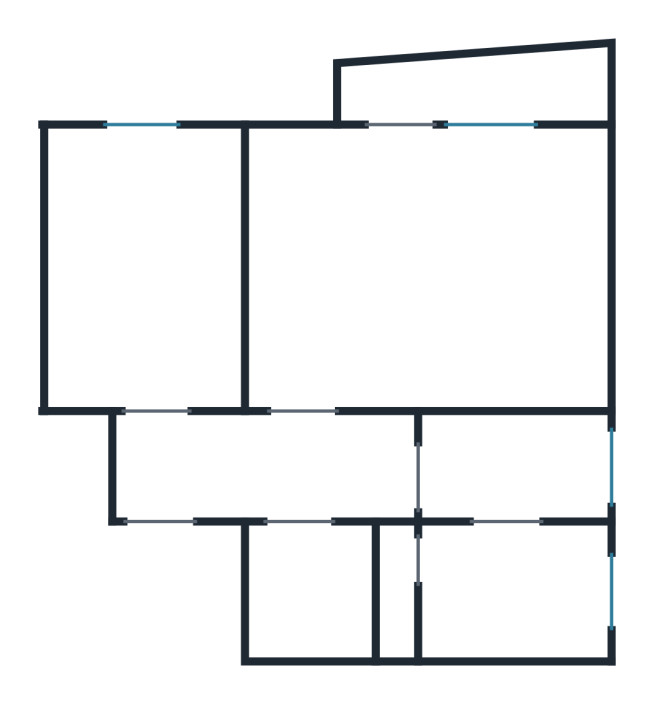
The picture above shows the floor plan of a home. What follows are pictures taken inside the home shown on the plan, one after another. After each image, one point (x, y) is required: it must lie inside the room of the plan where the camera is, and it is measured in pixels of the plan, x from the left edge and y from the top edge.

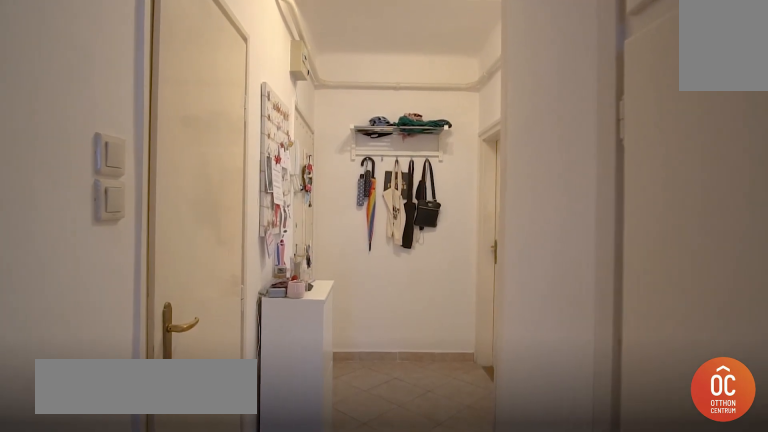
(326, 467)
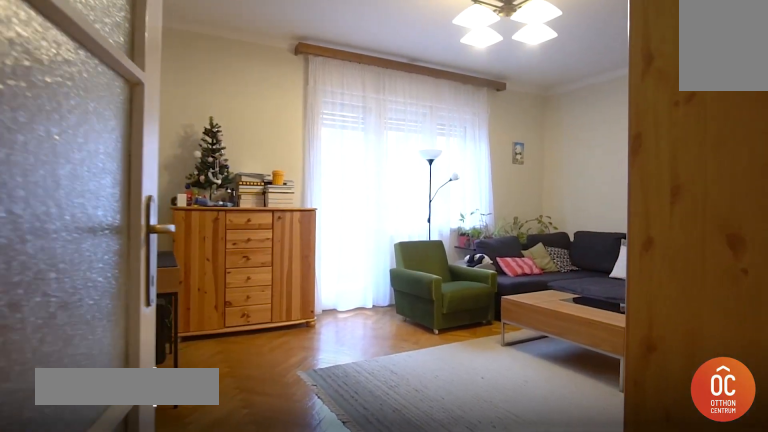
(418, 276)
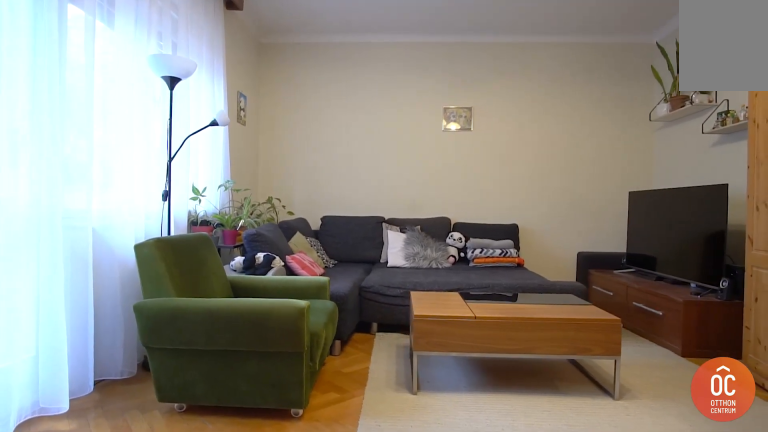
(418, 276)
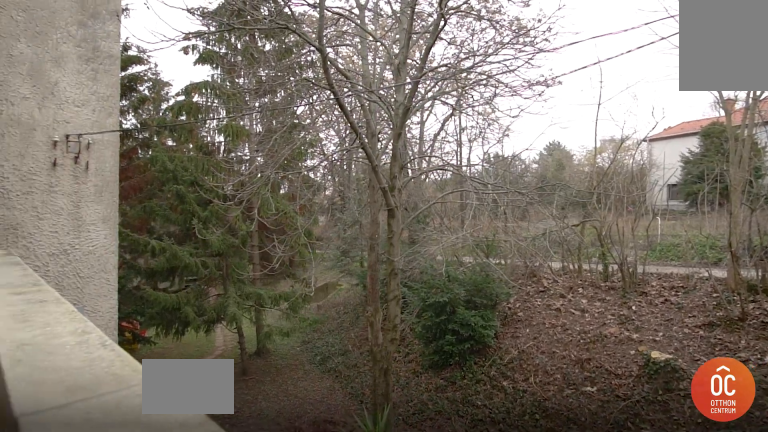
(487, 89)
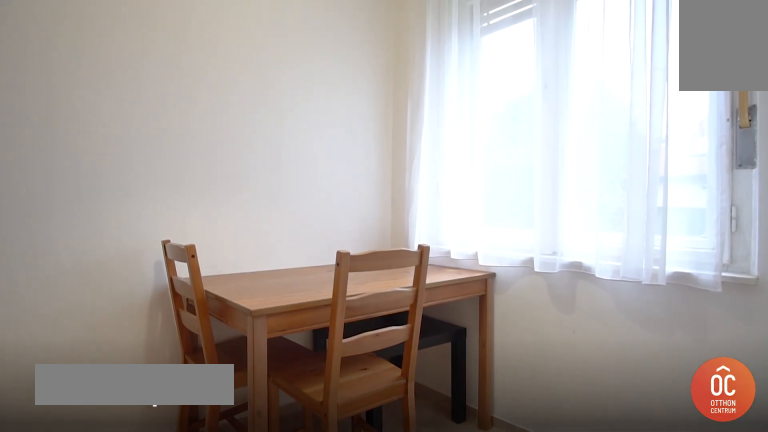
(481, 467)
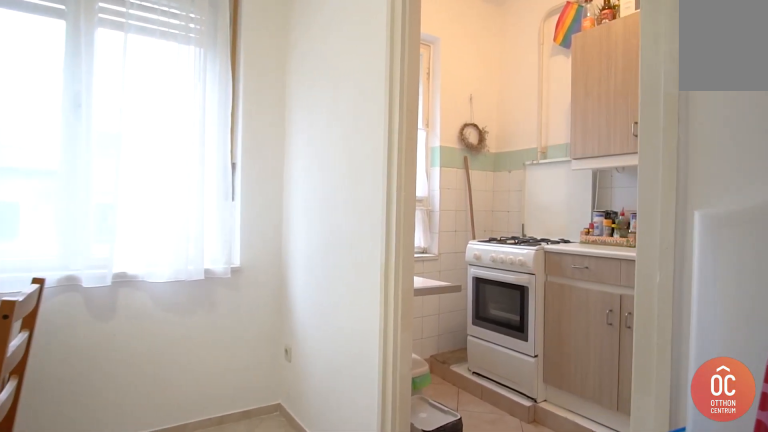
(481, 467)
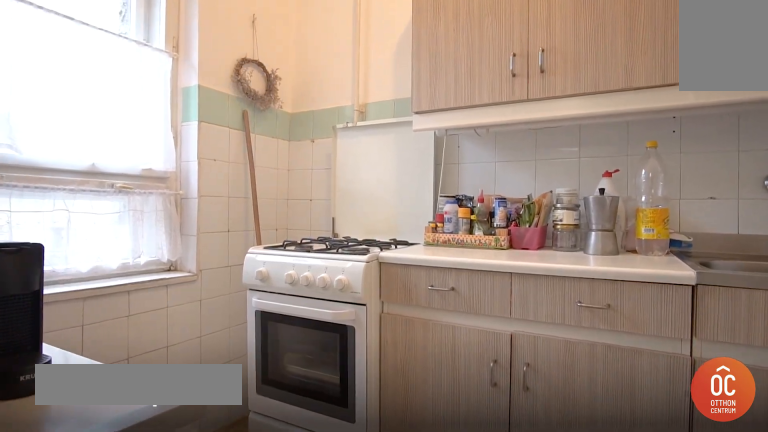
(528, 585)
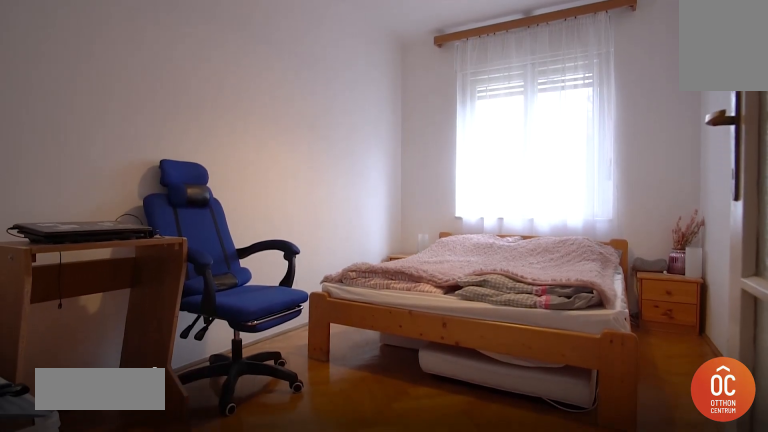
(141, 272)
